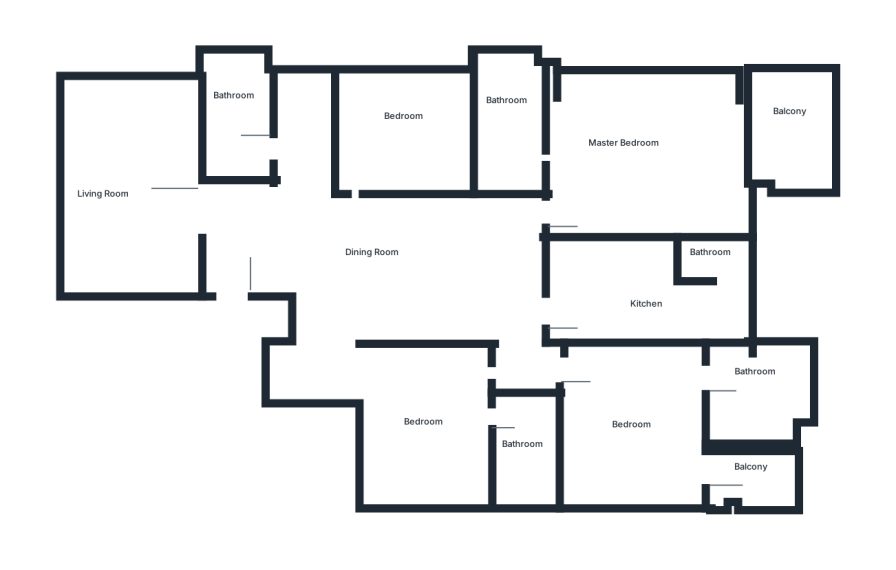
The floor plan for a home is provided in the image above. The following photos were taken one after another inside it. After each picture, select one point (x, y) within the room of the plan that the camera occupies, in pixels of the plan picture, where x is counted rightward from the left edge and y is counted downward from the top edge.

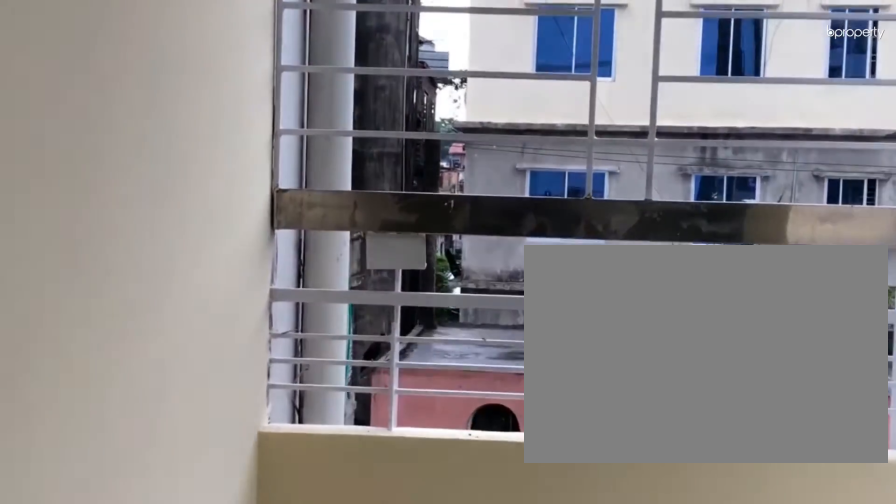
(746, 468)
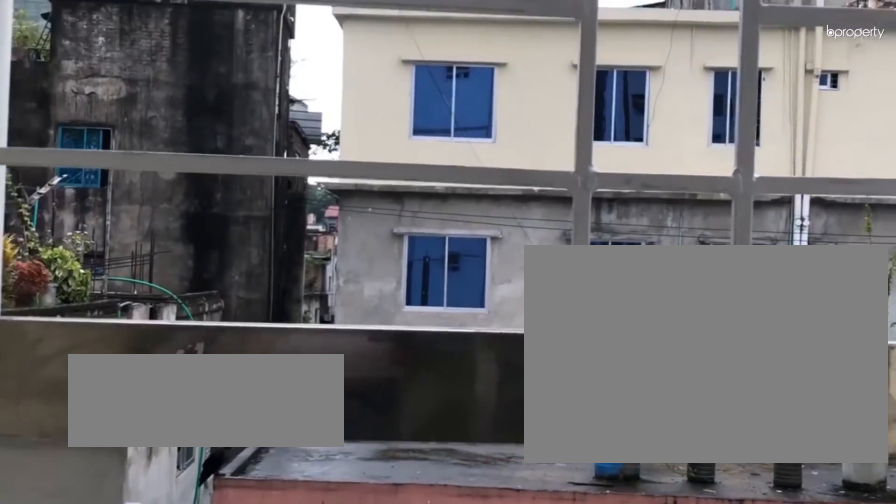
(746, 468)
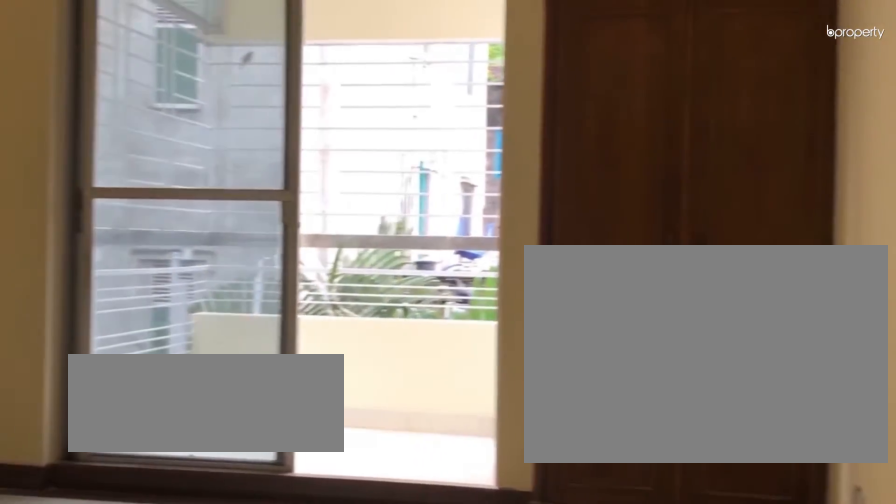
(662, 121)
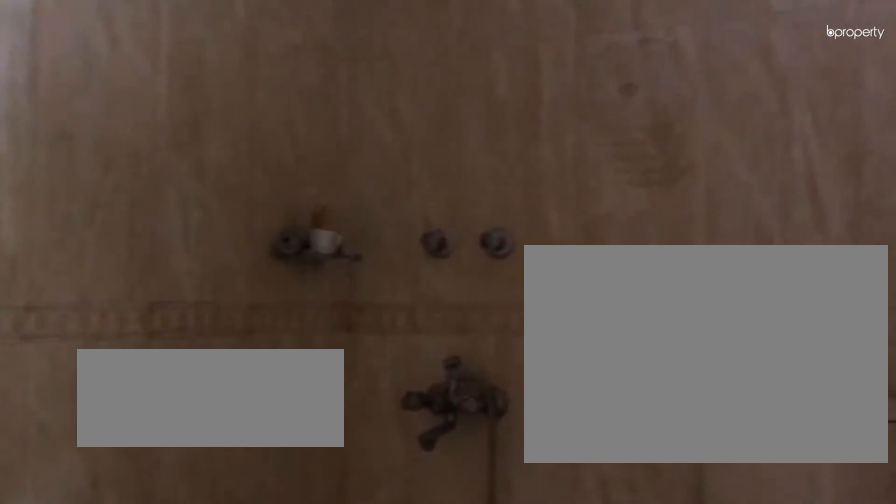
(501, 120)
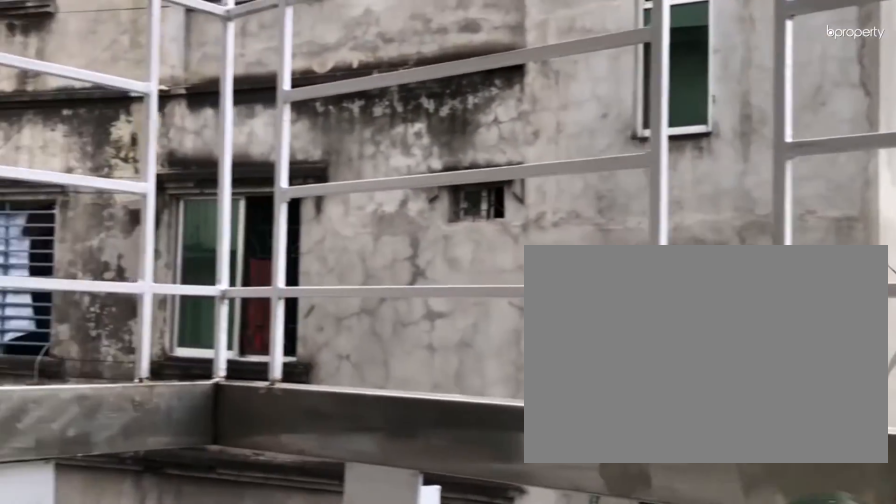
(791, 131)
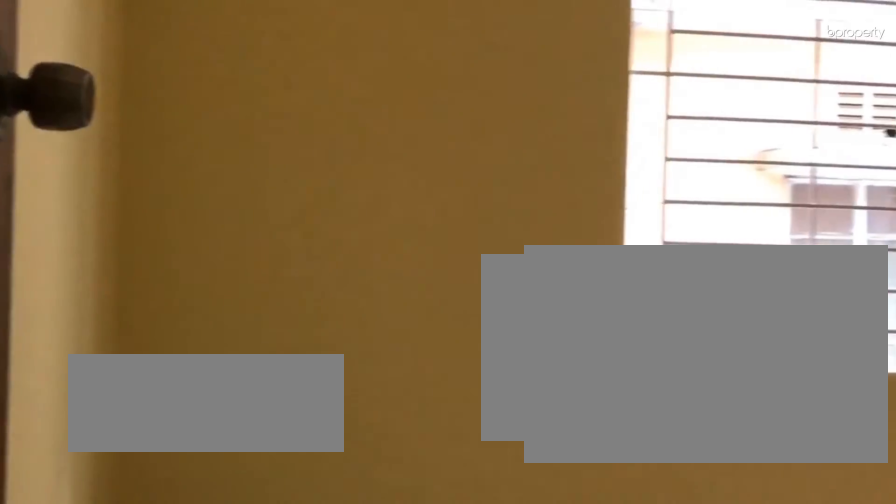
(411, 131)
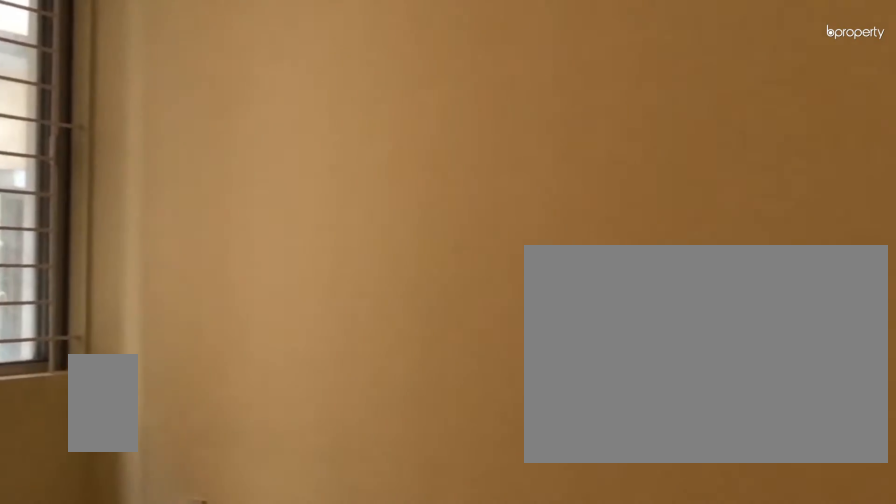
(411, 131)
